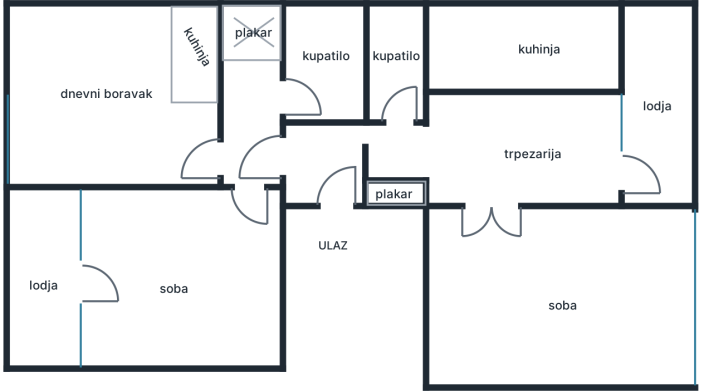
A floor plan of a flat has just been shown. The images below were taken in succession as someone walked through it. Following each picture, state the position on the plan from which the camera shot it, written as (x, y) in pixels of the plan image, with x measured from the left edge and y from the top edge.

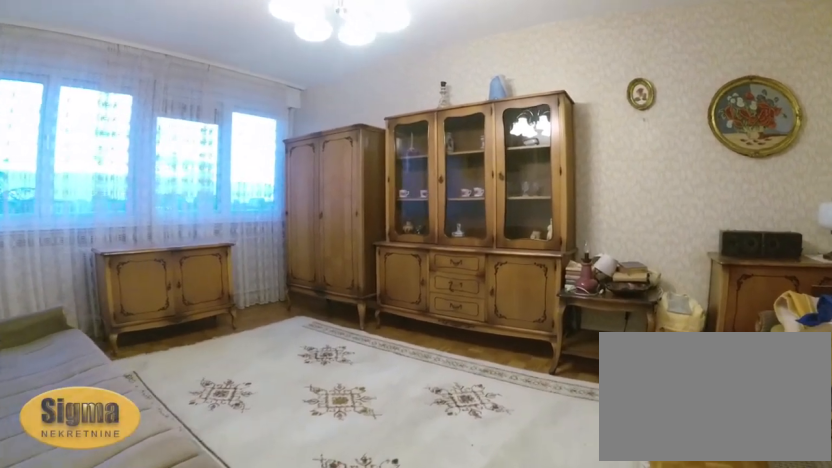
(484, 226)
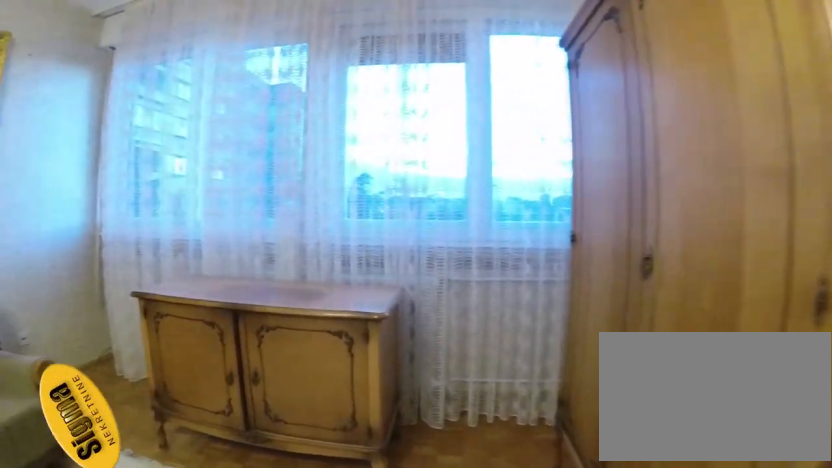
(572, 334)
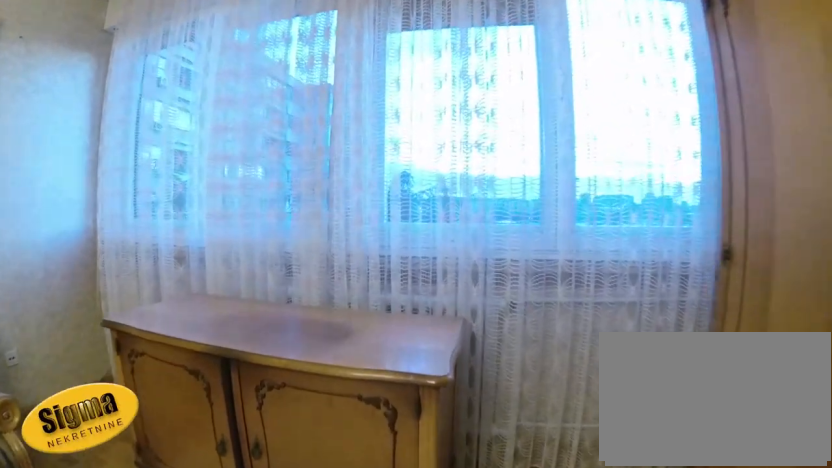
(589, 336)
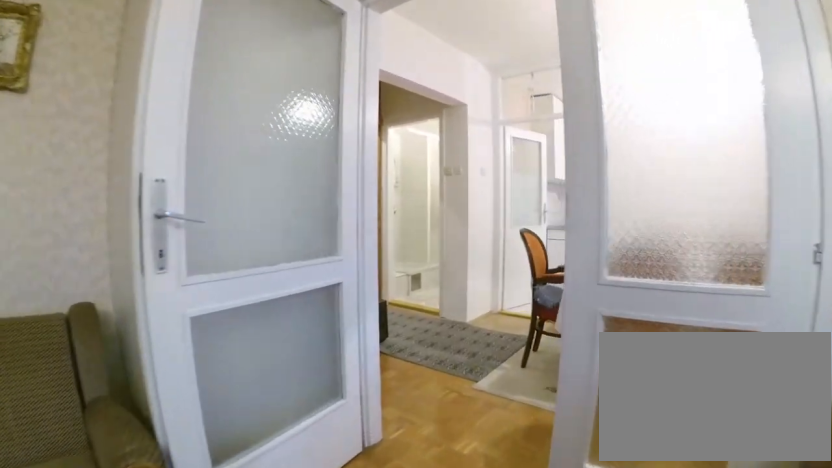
(499, 271)
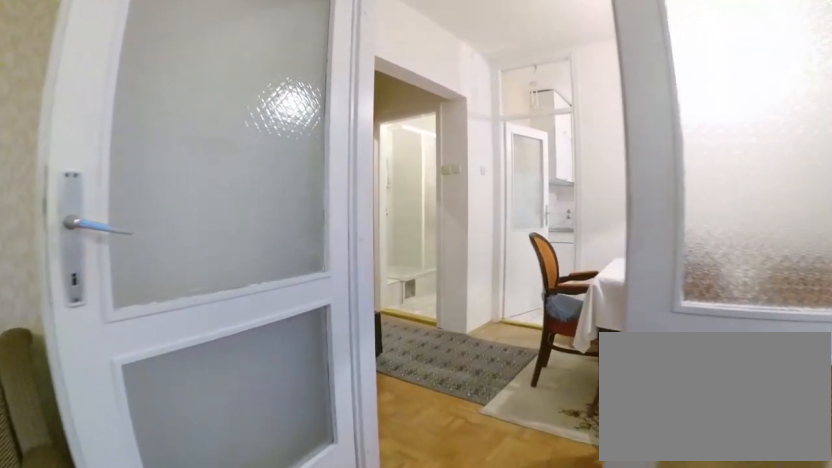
(493, 260)
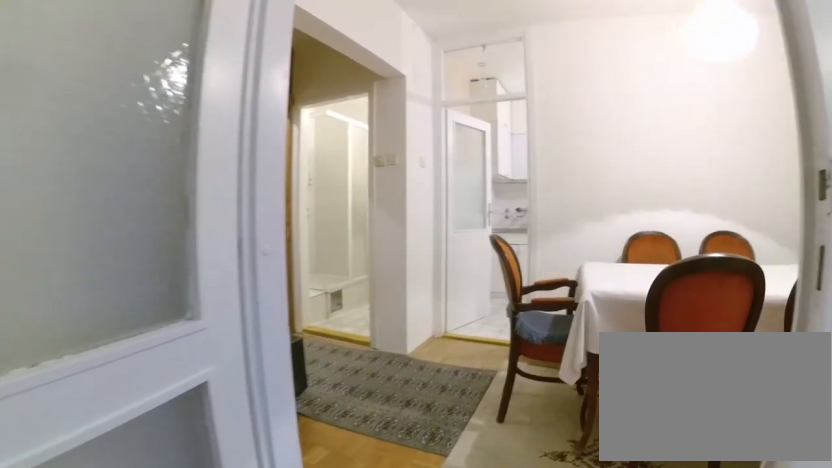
(486, 251)
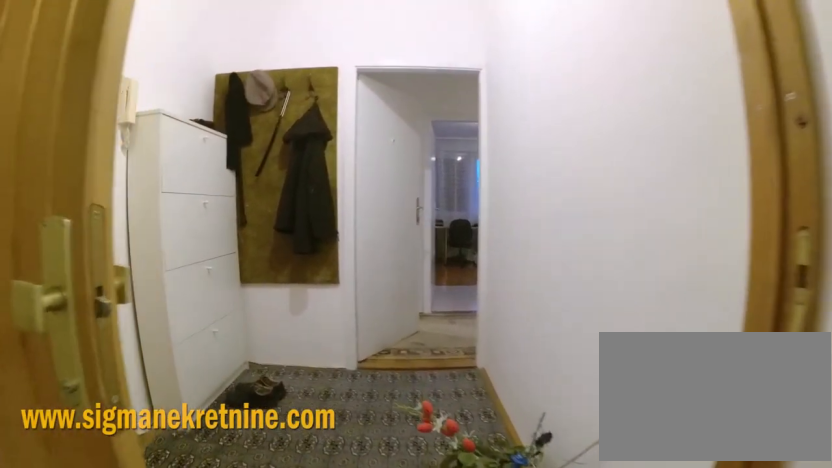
(402, 163)
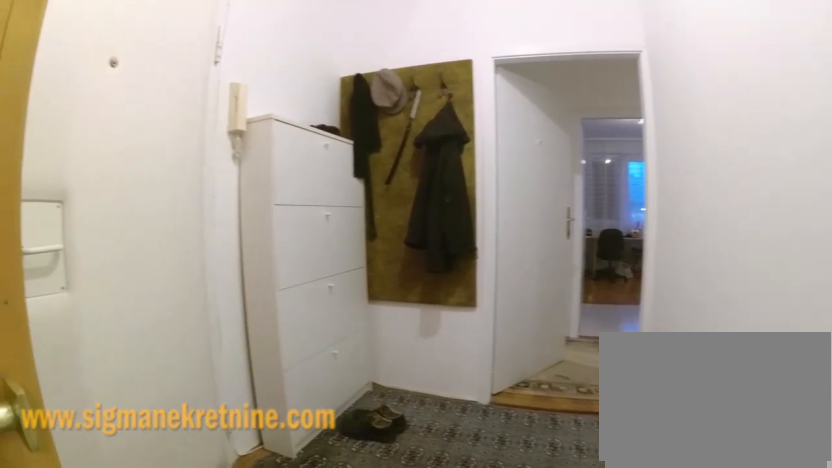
(385, 164)
